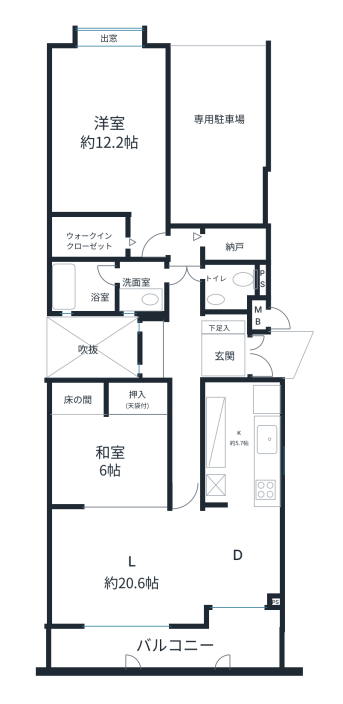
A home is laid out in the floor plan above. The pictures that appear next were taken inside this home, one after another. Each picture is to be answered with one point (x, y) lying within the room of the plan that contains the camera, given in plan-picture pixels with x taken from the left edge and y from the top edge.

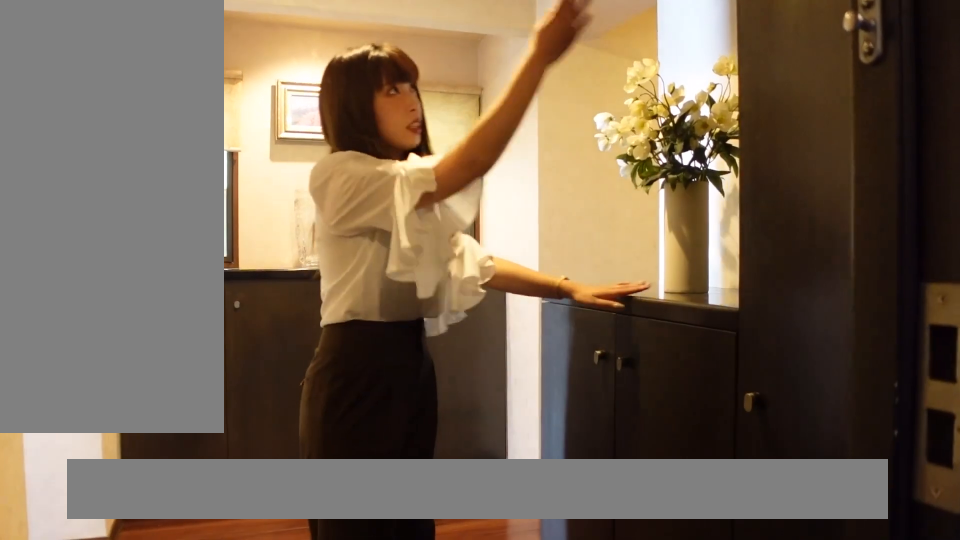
(223, 354)
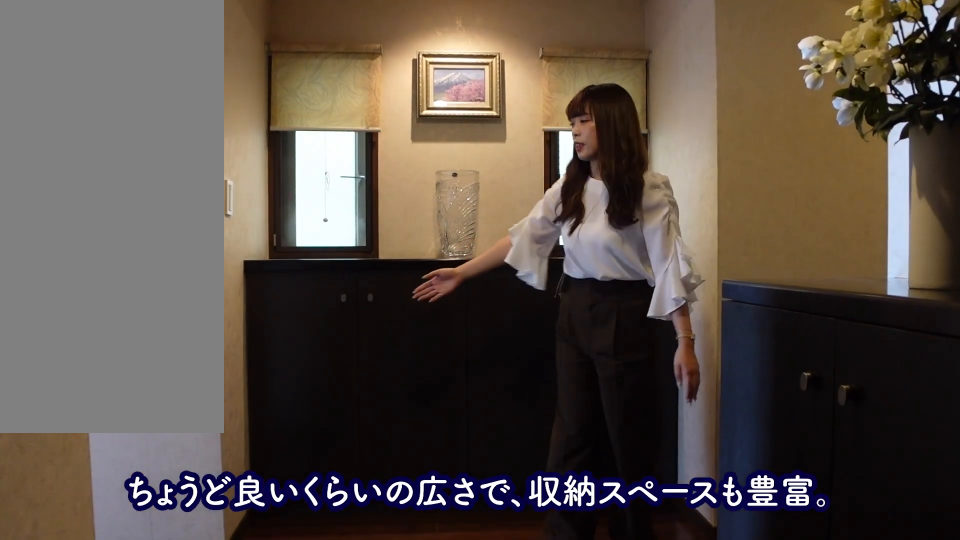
(223, 354)
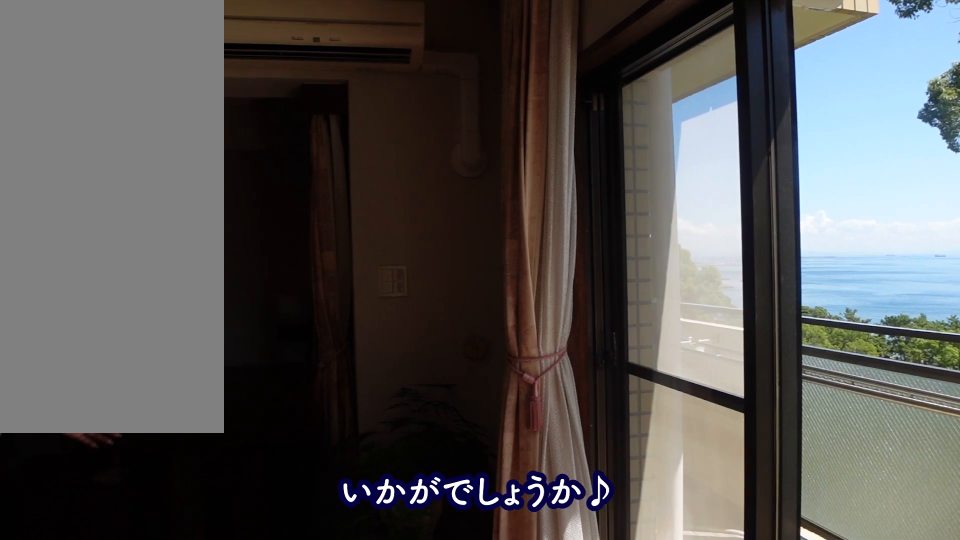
(170, 562)
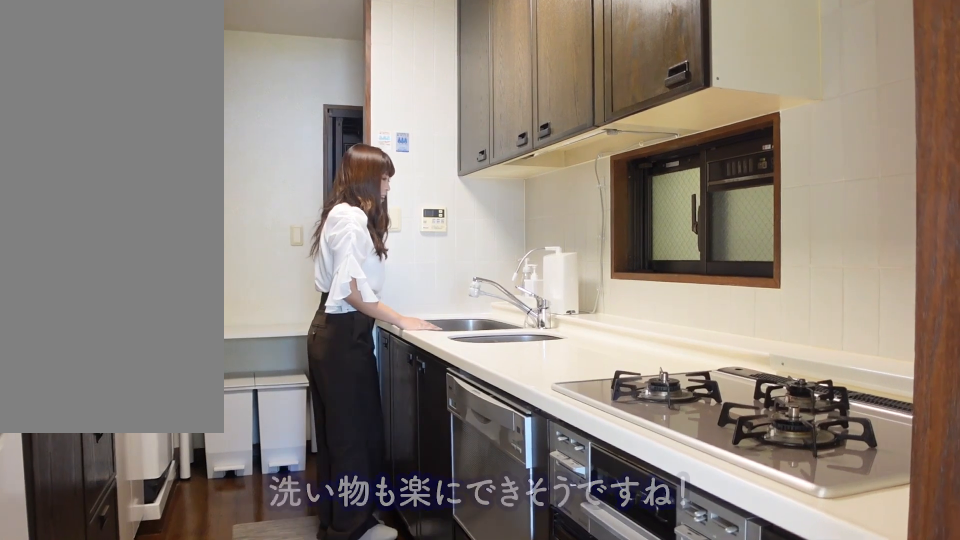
(238, 441)
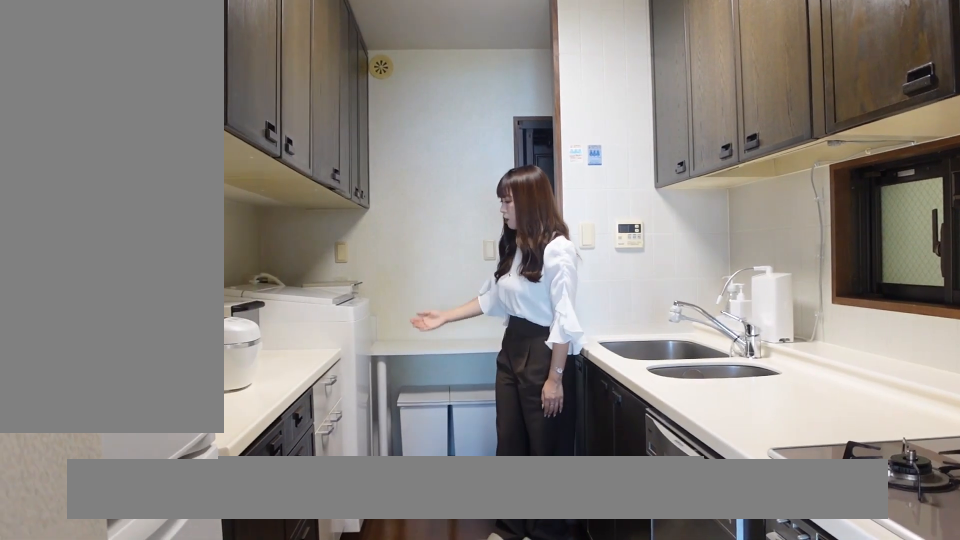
(238, 441)
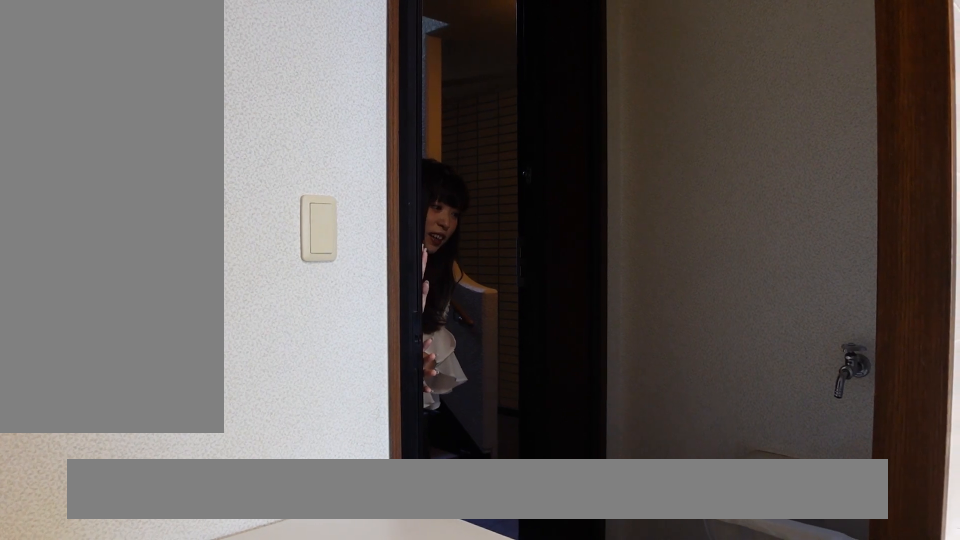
(267, 397)
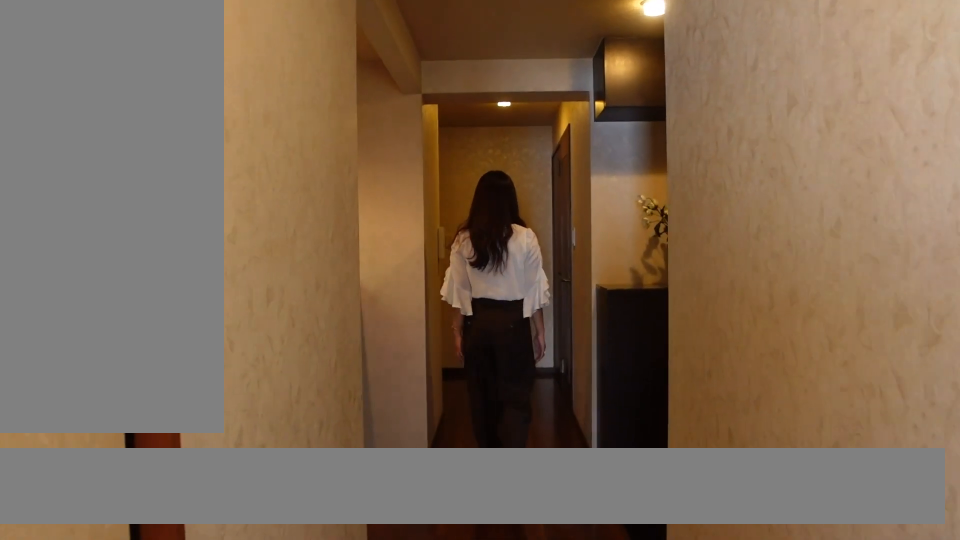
(182, 350)
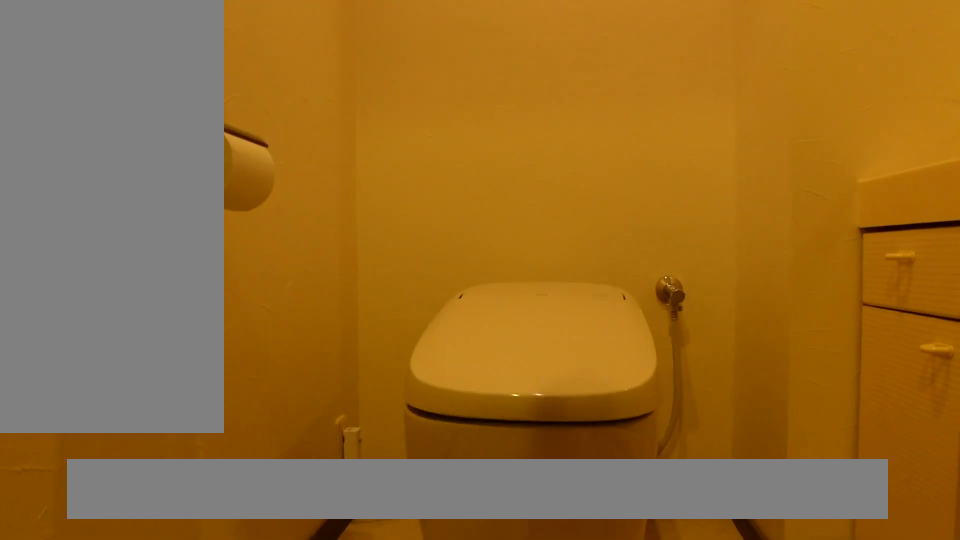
(227, 286)
